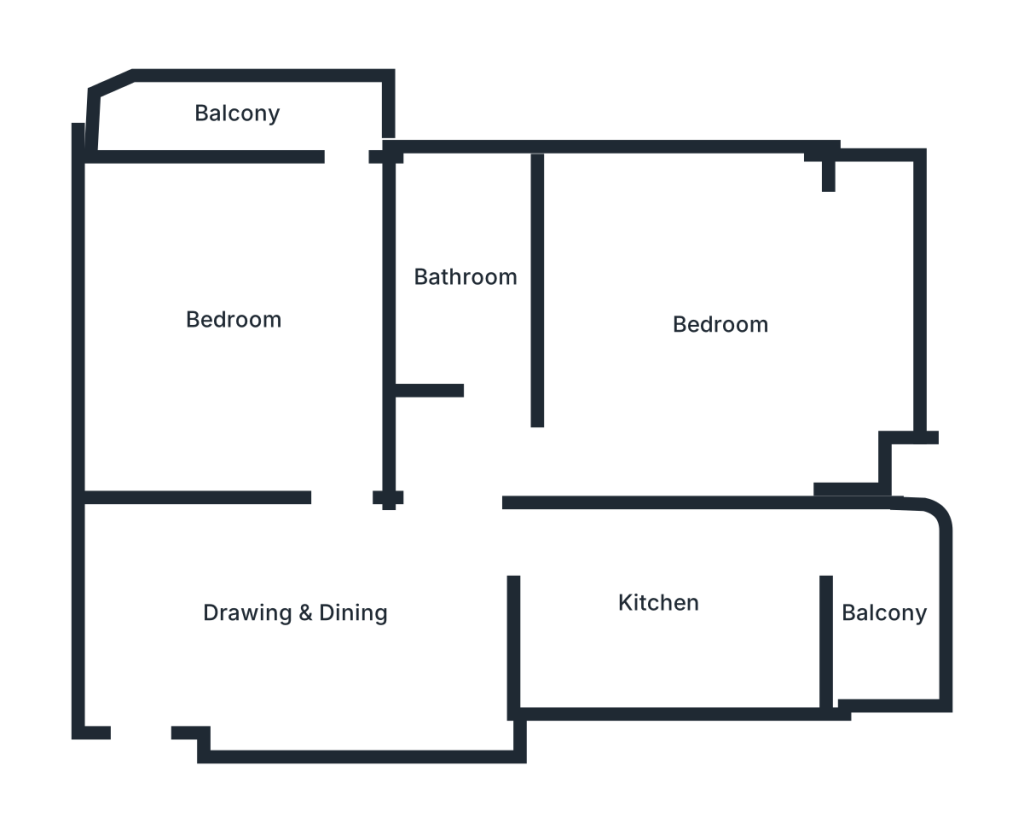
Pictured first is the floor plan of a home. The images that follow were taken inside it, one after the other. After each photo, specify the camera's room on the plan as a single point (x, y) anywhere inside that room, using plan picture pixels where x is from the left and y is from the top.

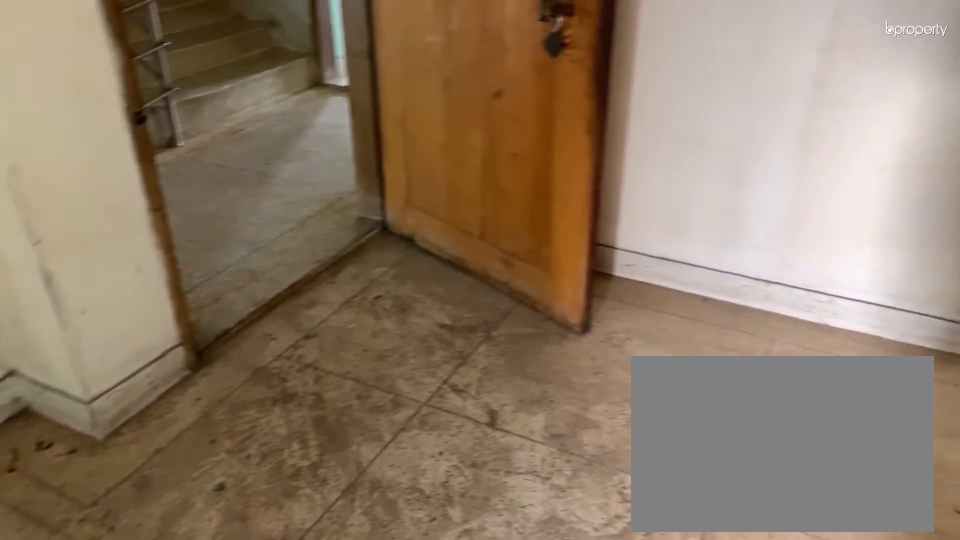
(303, 610)
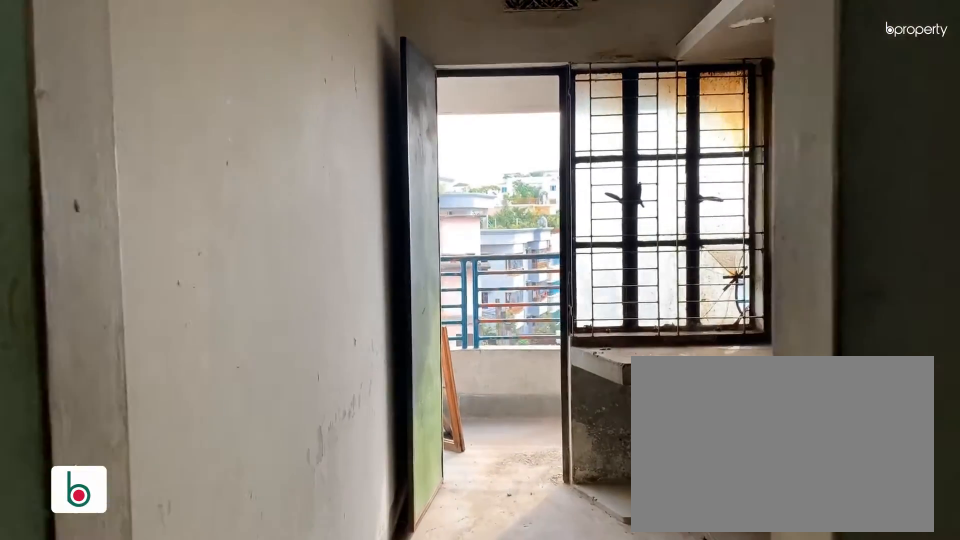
(658, 604)
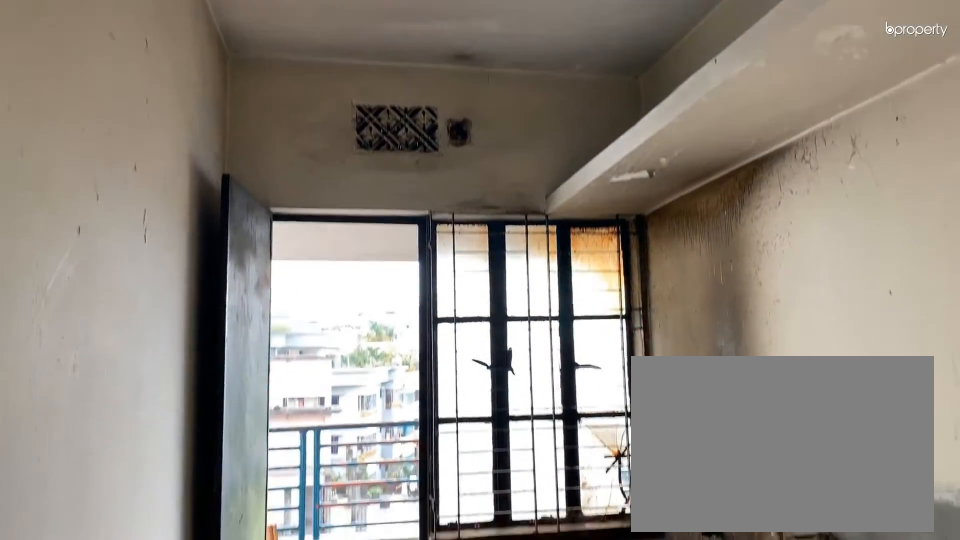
(658, 604)
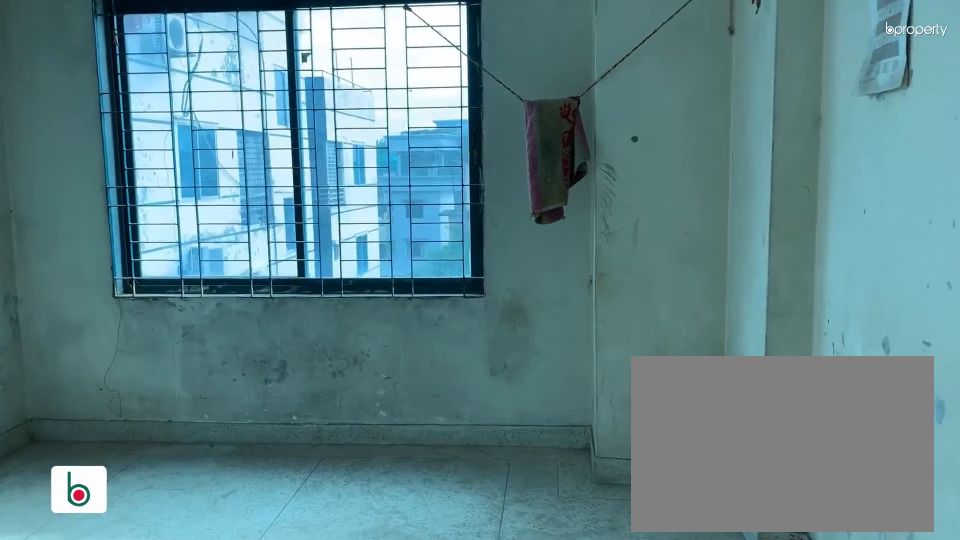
(717, 324)
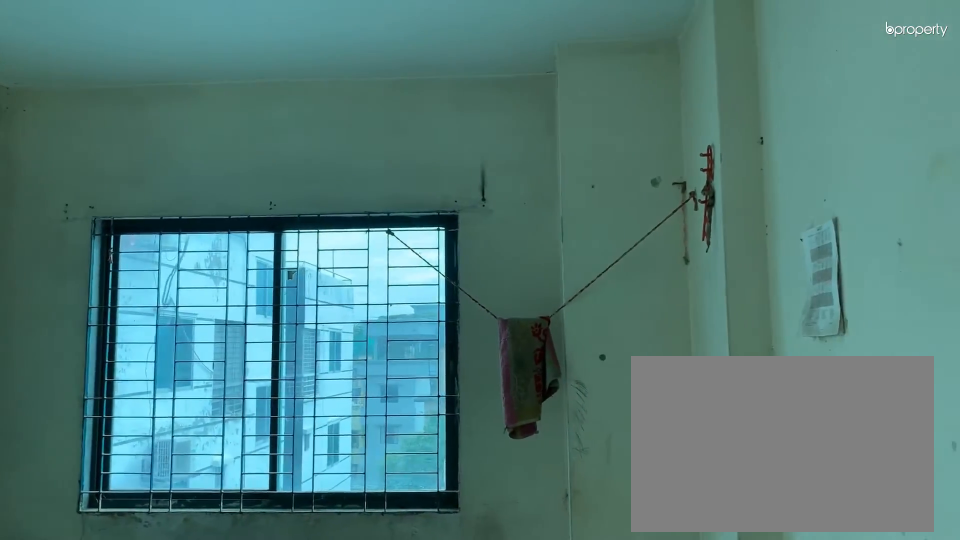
(717, 323)
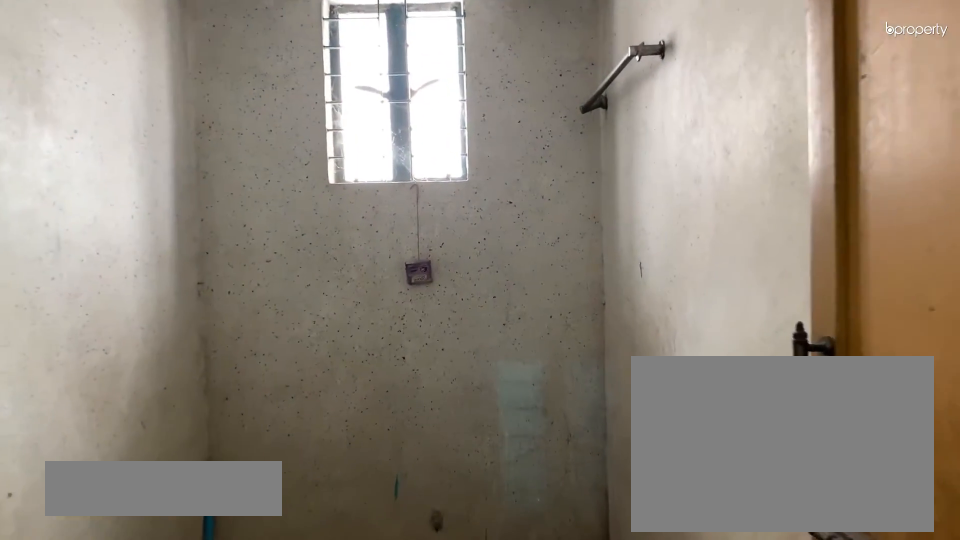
(467, 278)
